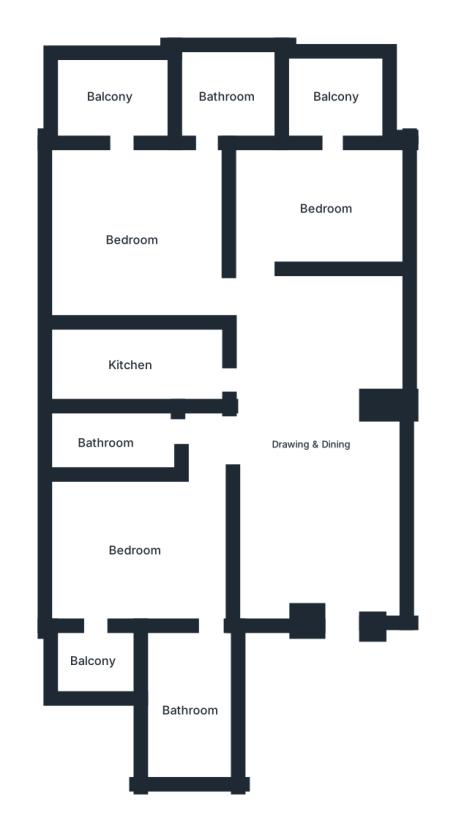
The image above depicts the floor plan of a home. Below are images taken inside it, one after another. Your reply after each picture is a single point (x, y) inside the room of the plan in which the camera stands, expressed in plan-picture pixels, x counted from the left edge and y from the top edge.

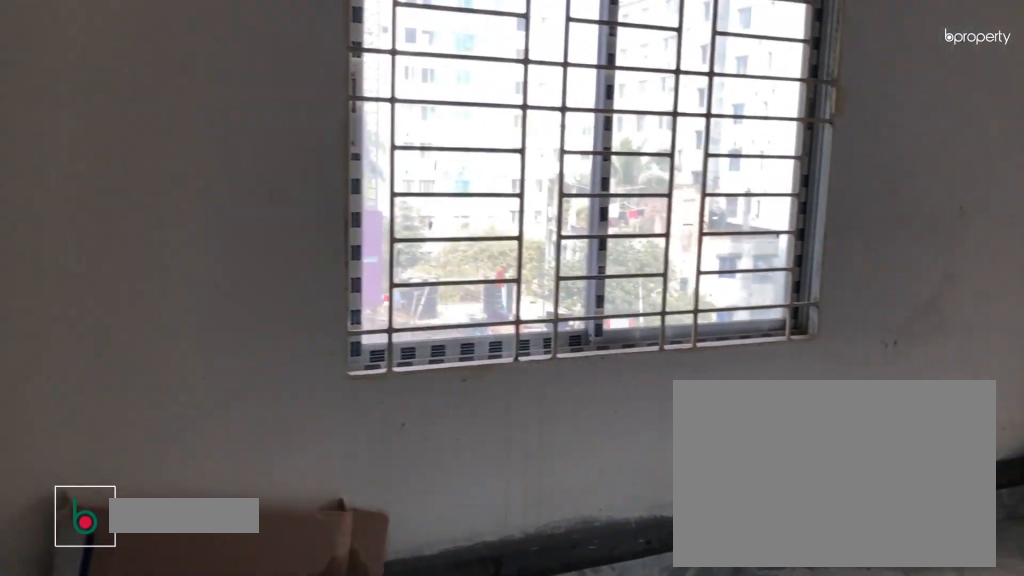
(132, 240)
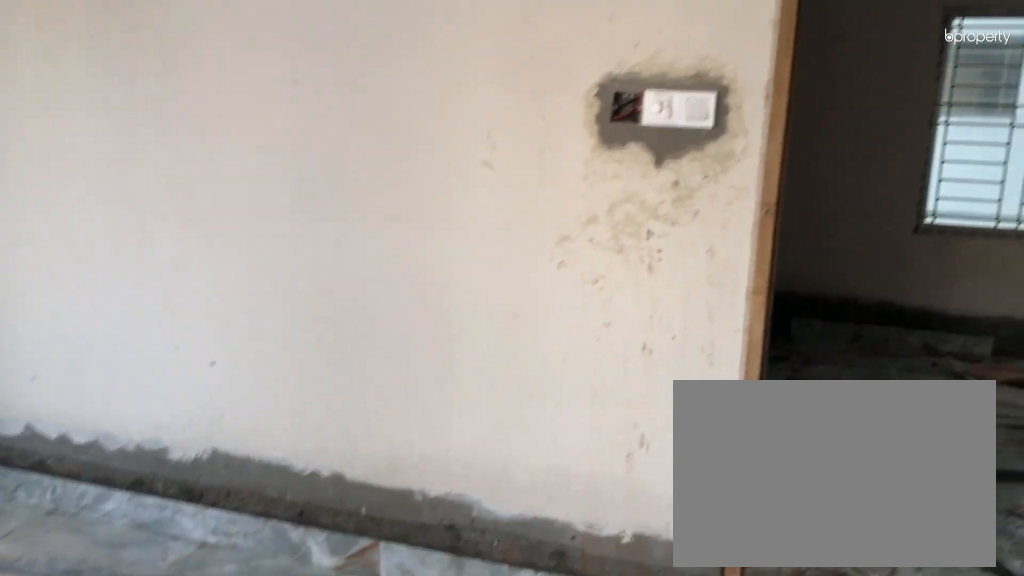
(132, 240)
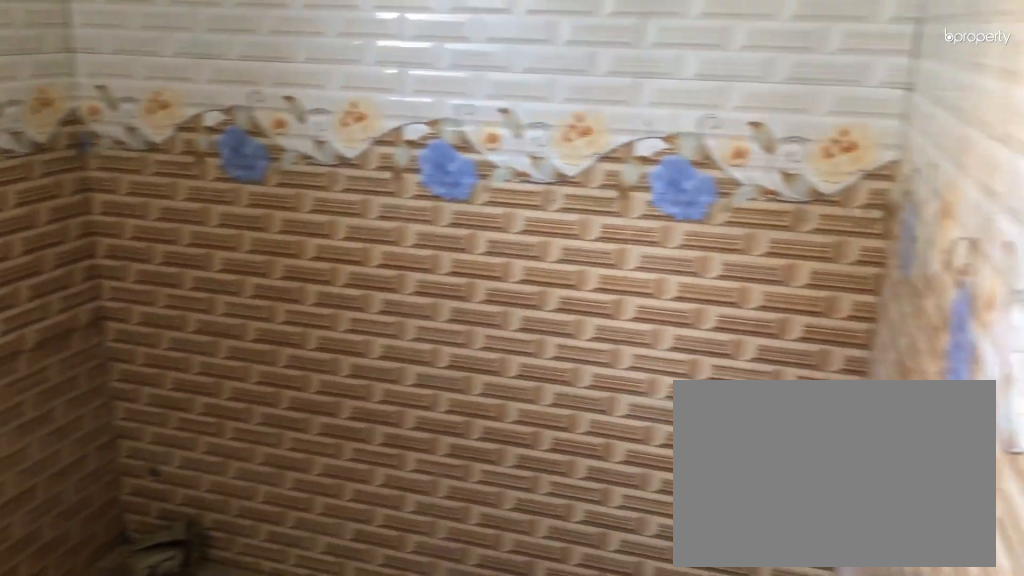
(228, 95)
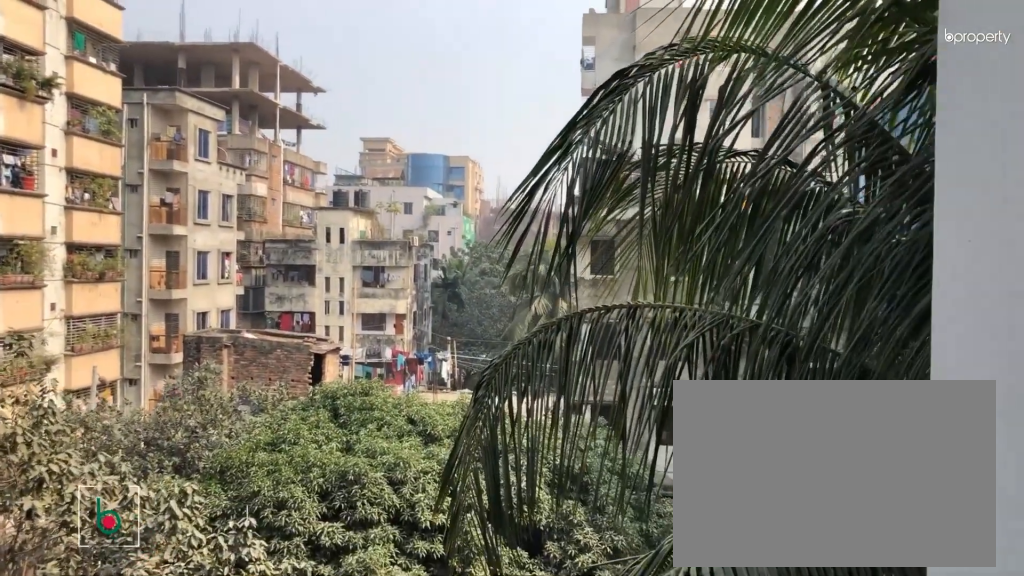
(111, 98)
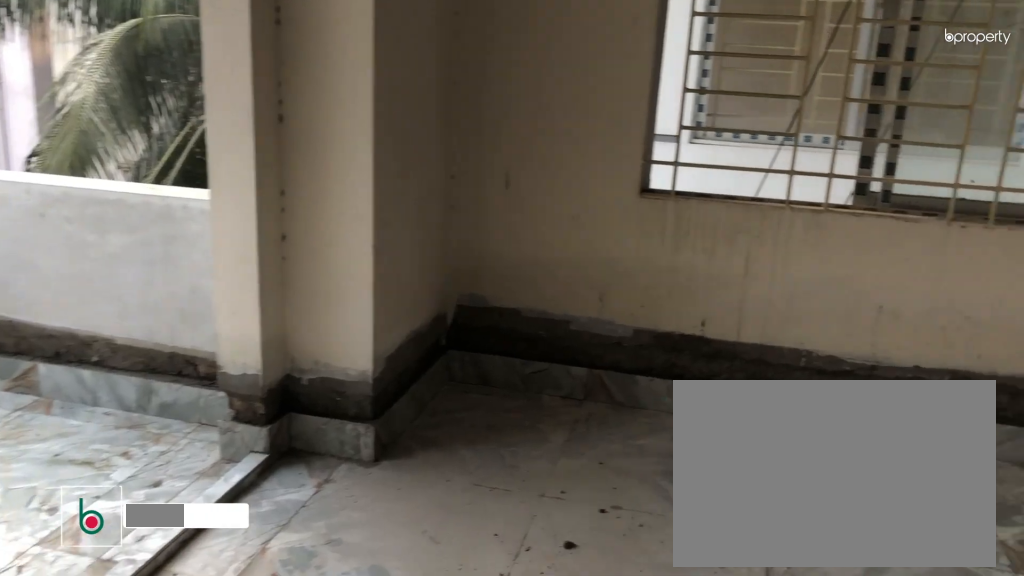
(324, 208)
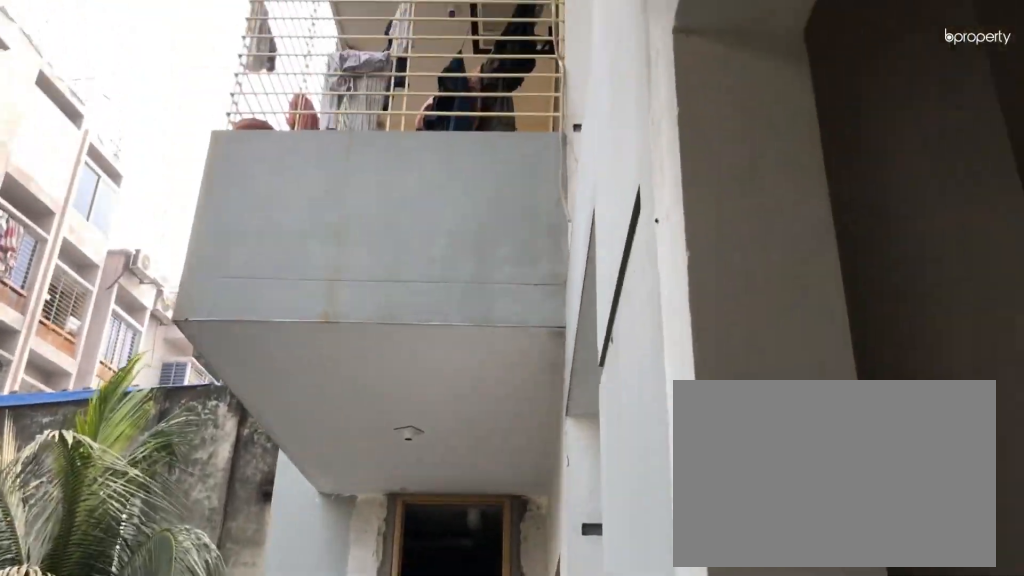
(336, 95)
